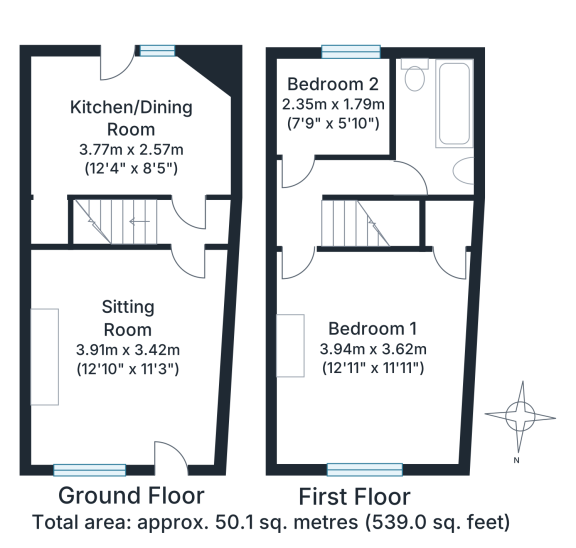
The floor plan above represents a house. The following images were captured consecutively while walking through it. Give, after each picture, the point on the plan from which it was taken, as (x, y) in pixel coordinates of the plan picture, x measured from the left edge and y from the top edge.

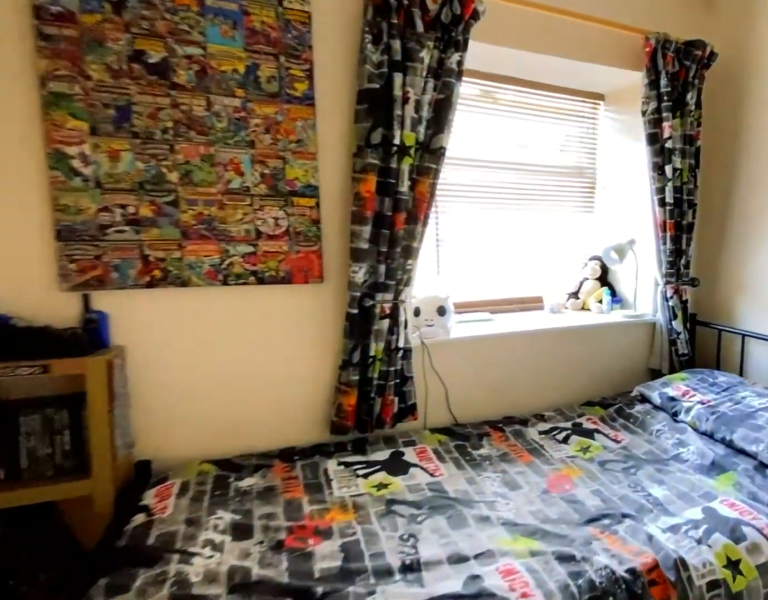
(299, 145)
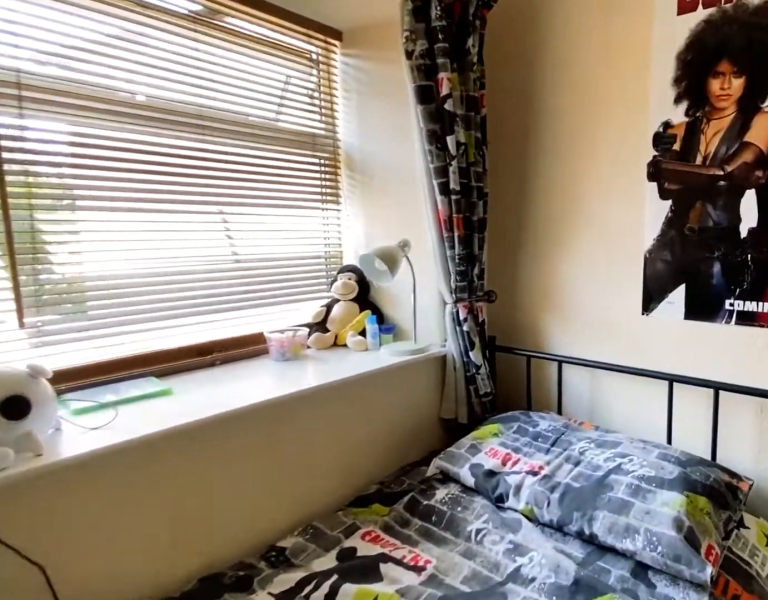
(299, 145)
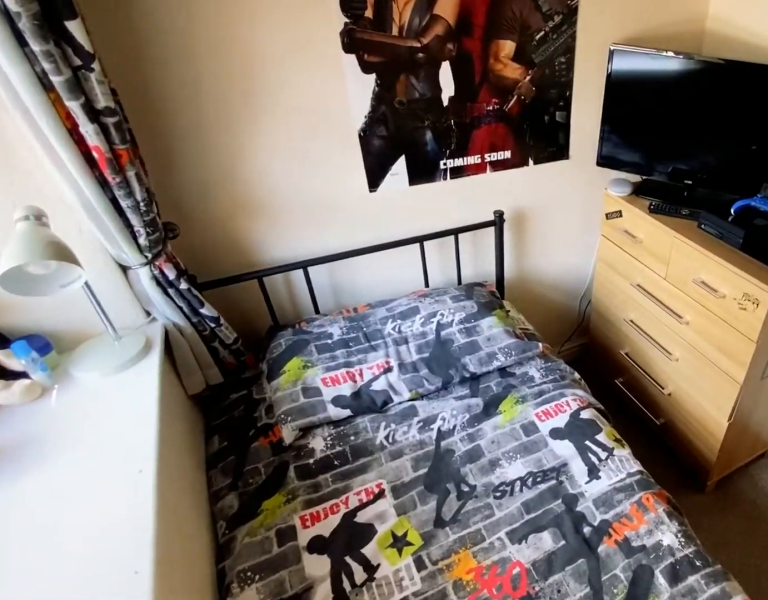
(299, 144)
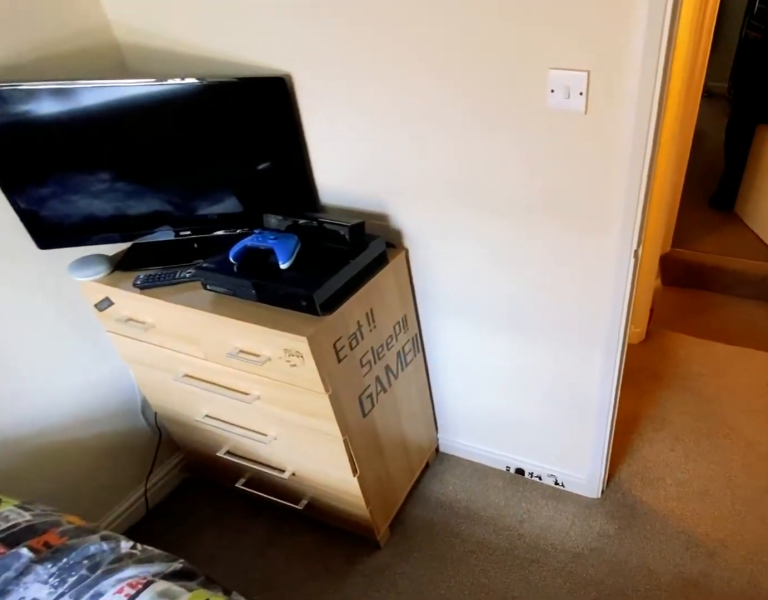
(299, 144)
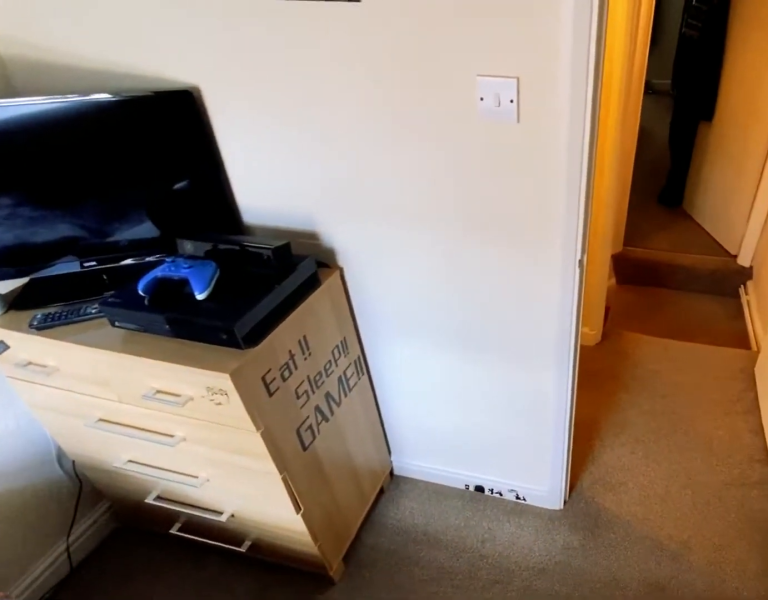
(298, 146)
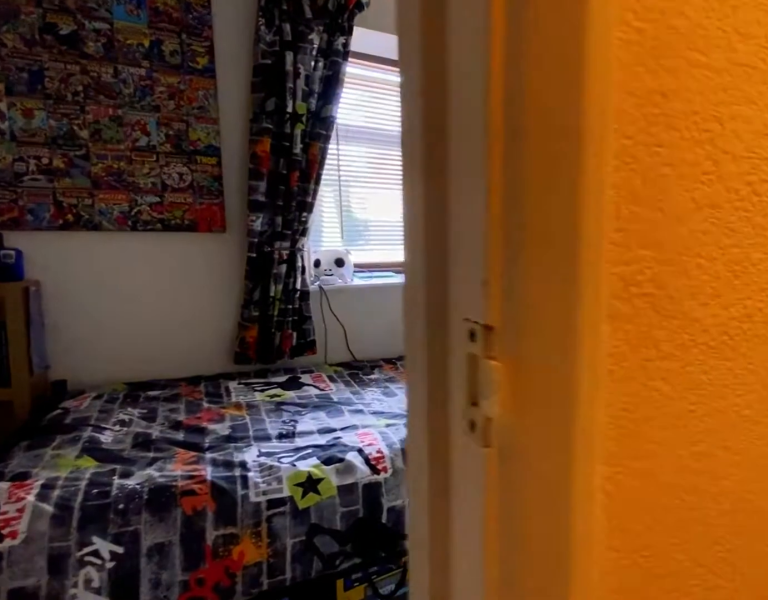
(320, 181)
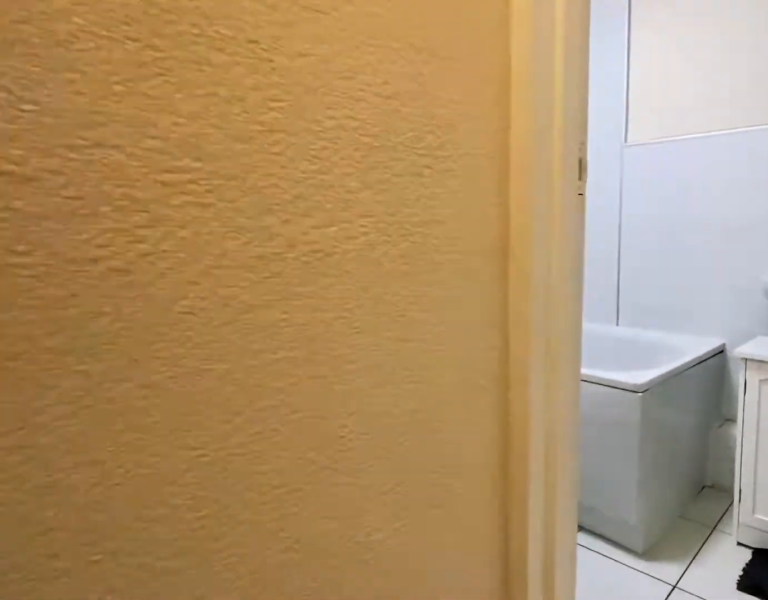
(388, 179)
